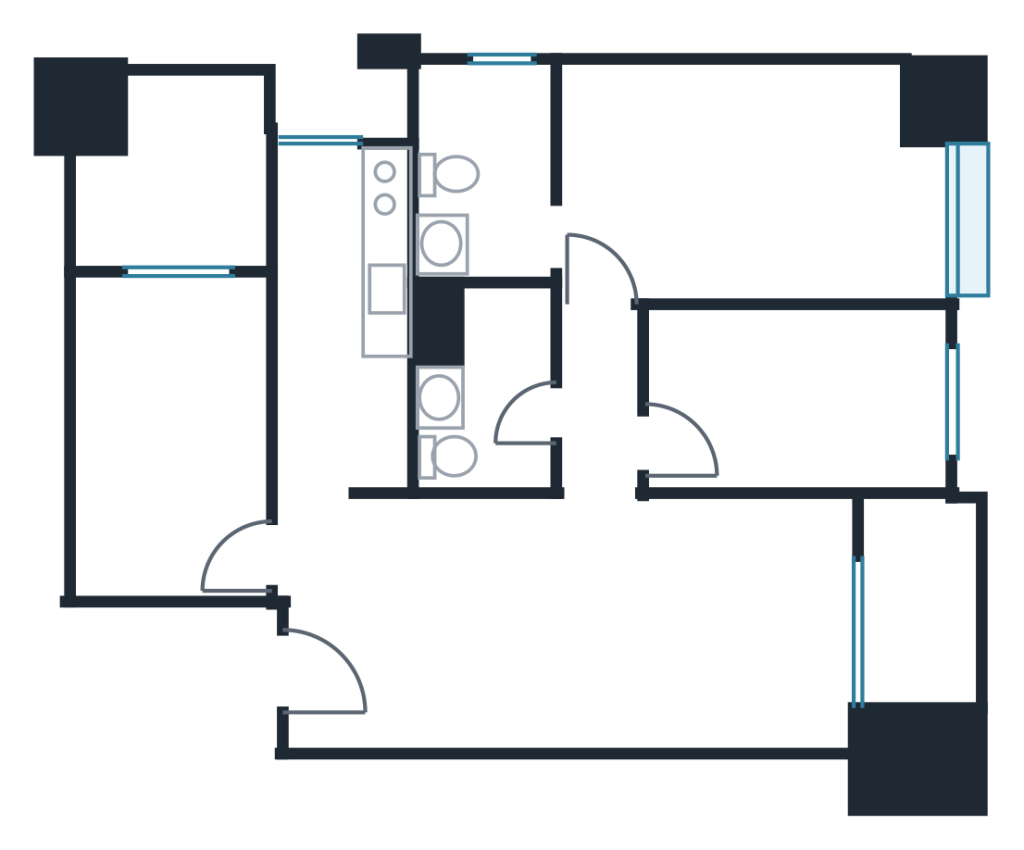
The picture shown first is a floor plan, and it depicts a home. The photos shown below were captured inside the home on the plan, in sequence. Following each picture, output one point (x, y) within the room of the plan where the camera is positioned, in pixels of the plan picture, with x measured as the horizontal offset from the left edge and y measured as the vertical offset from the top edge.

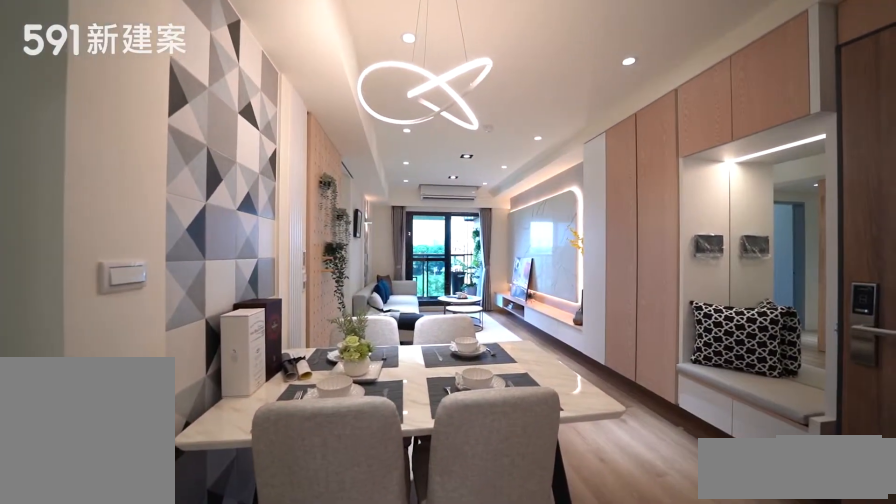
(459, 625)
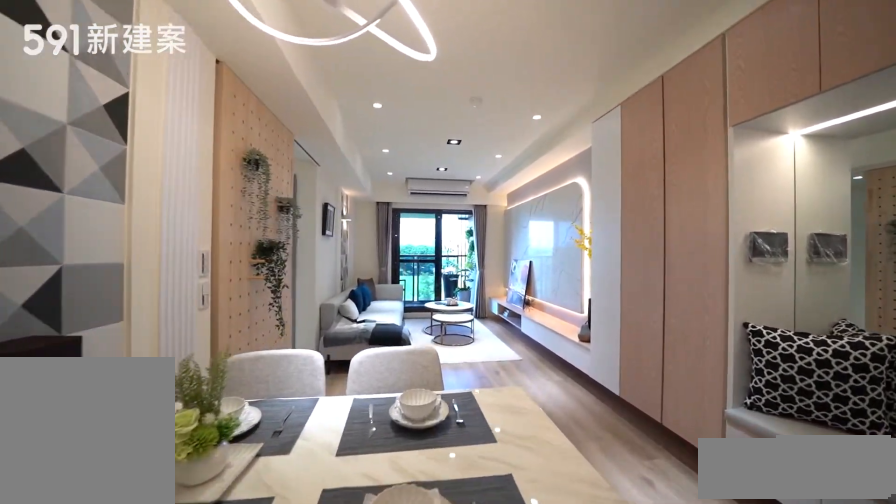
(459, 625)
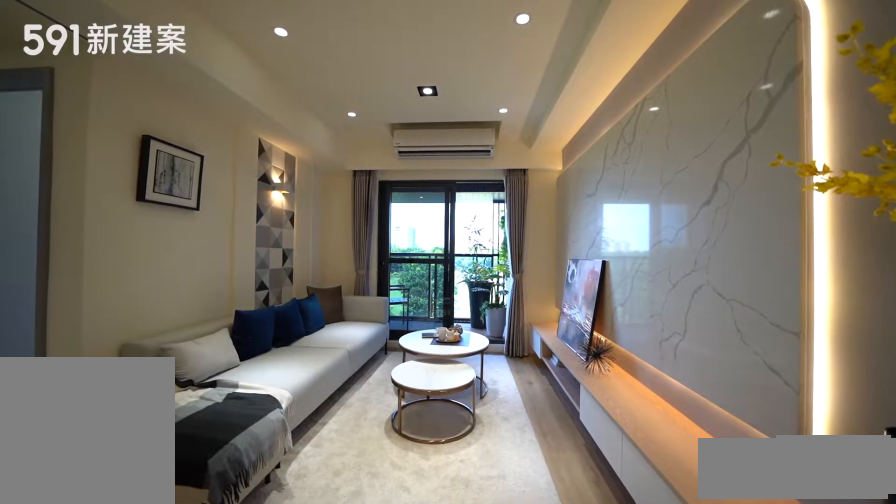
(720, 626)
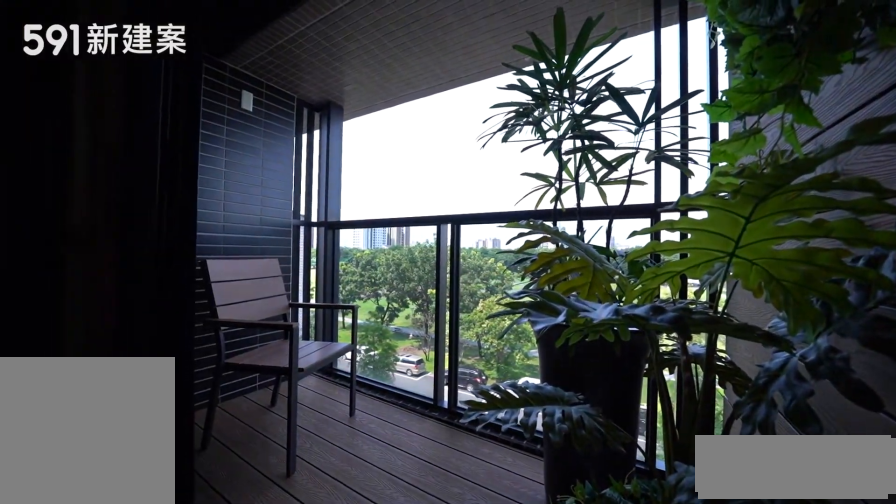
(924, 597)
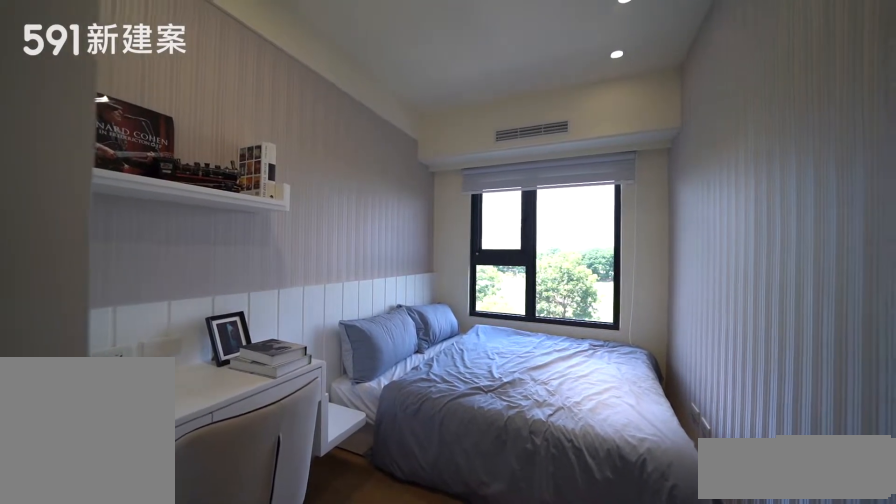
(805, 394)
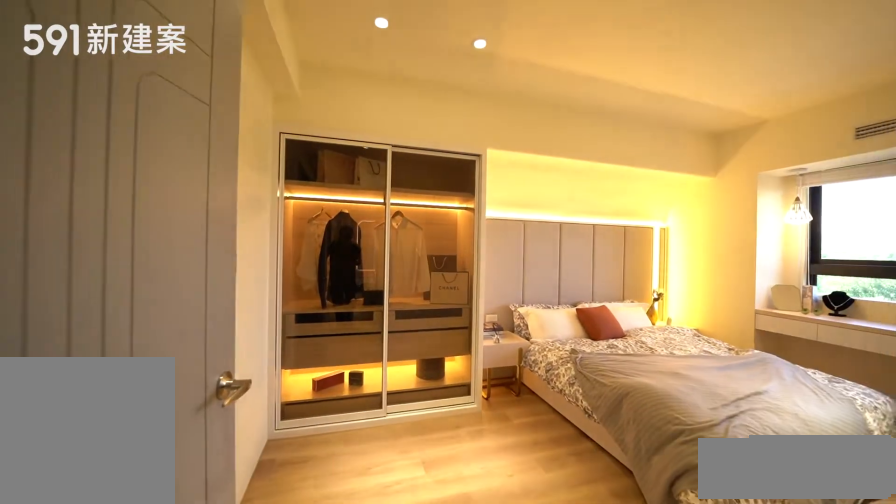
(766, 183)
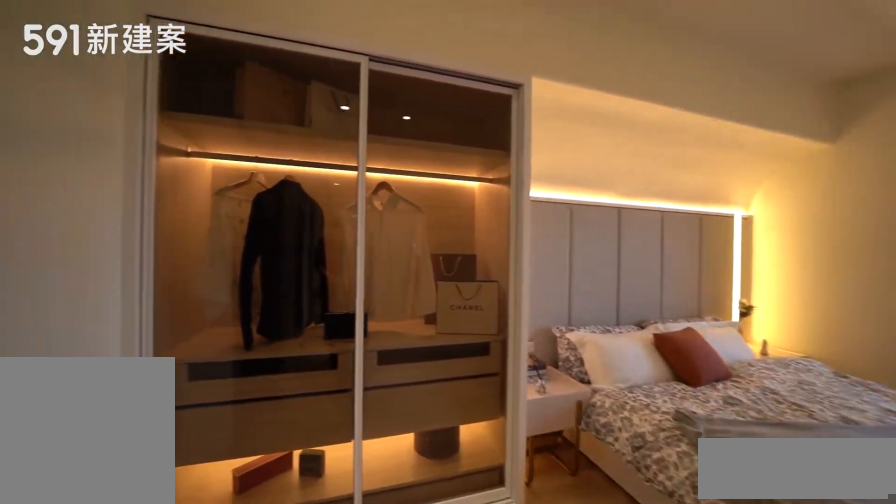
(766, 183)
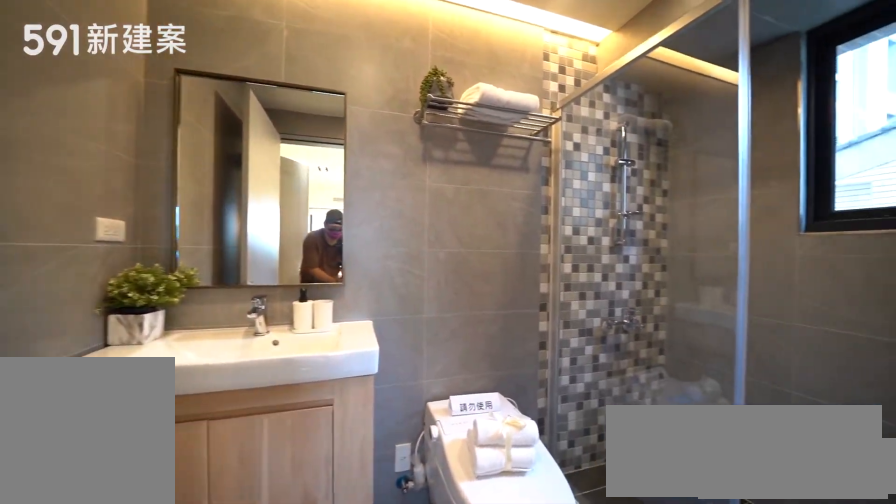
(485, 160)
